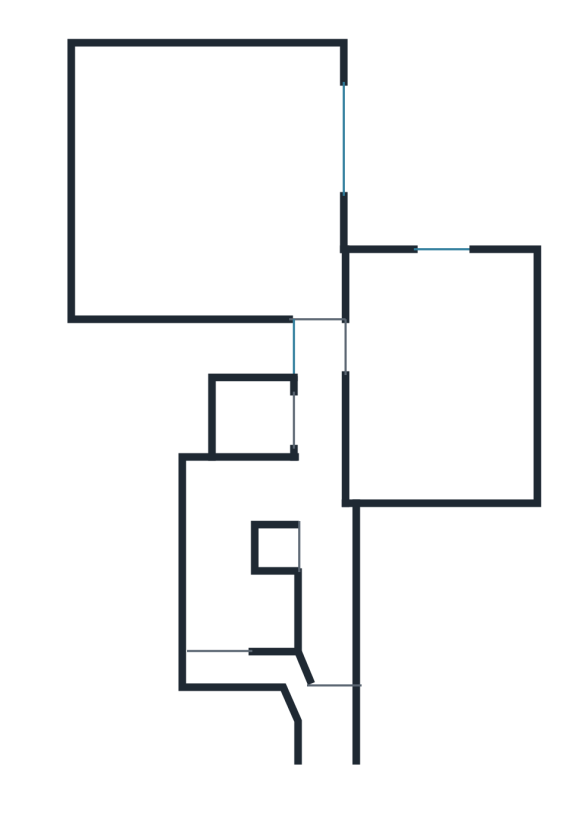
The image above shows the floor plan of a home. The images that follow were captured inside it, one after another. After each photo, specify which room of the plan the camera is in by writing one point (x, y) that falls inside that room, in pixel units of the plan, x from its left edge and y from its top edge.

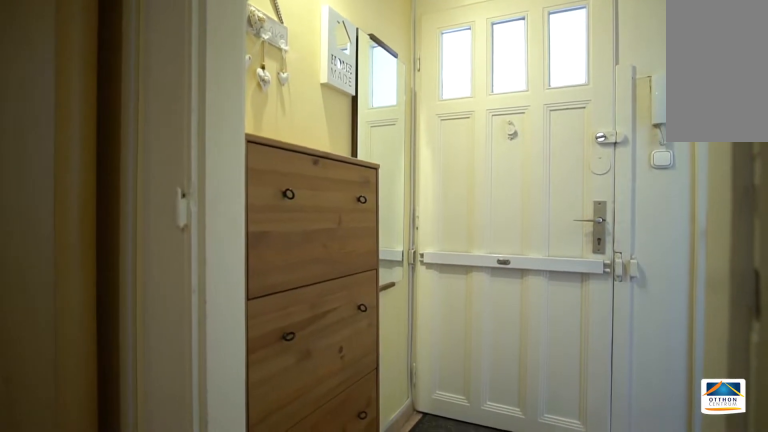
(320, 478)
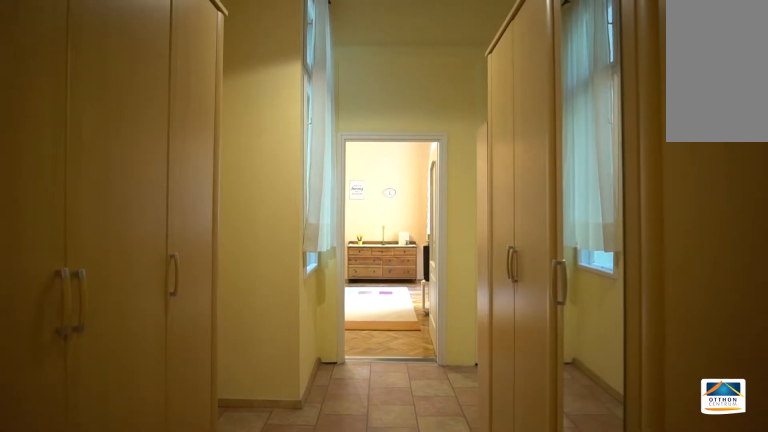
(320, 478)
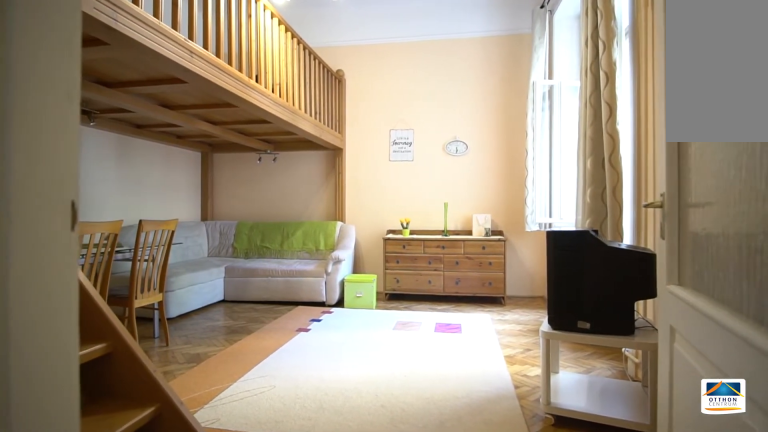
(207, 181)
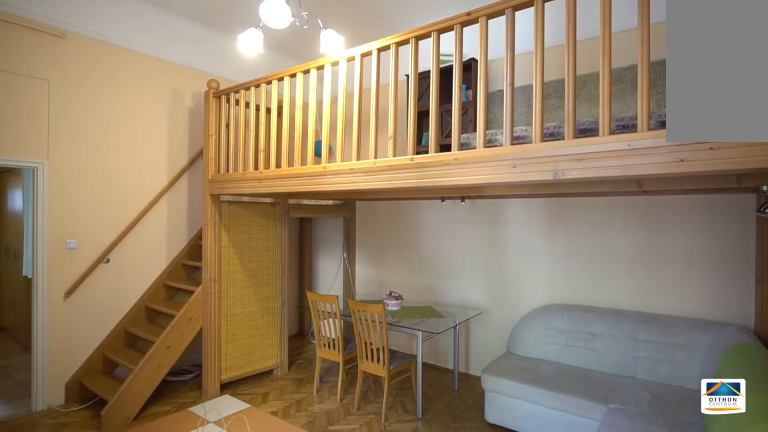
(206, 181)
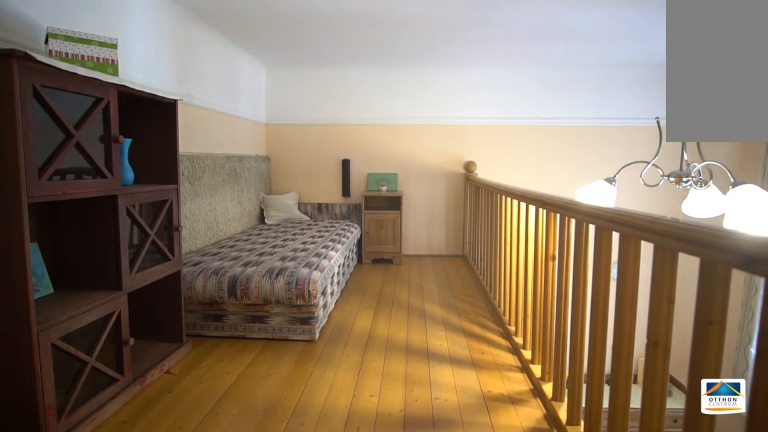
(123, 192)
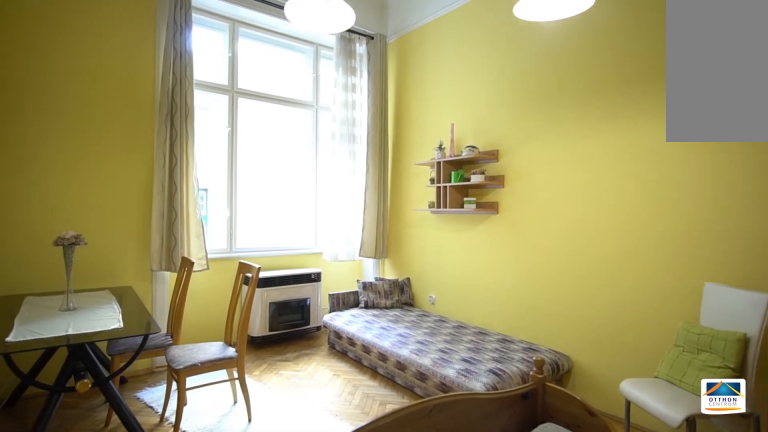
(435, 363)
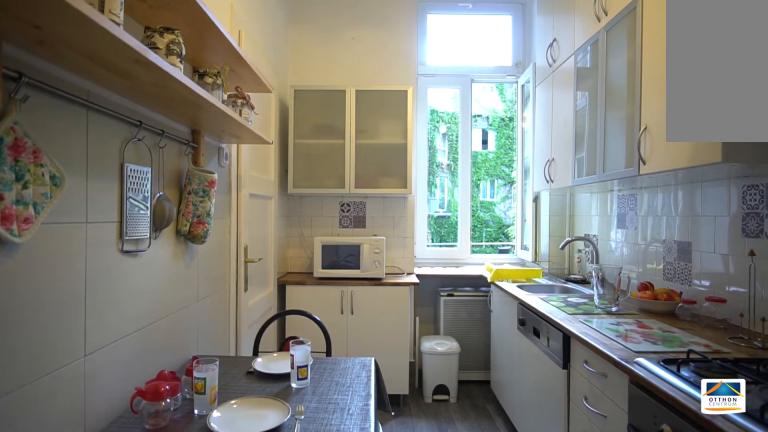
(208, 565)
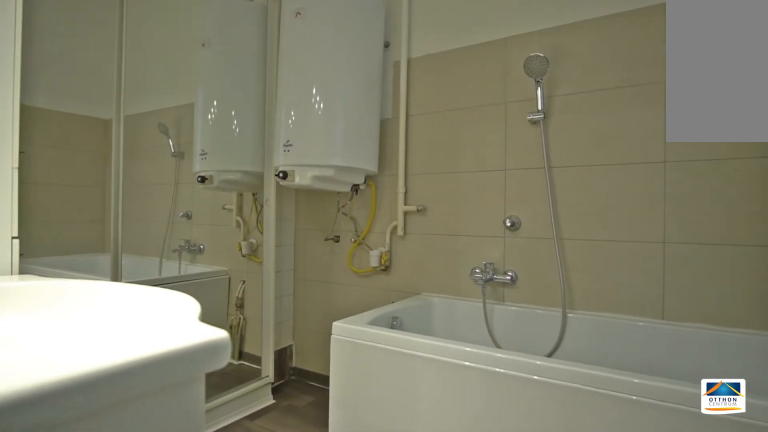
(250, 413)
